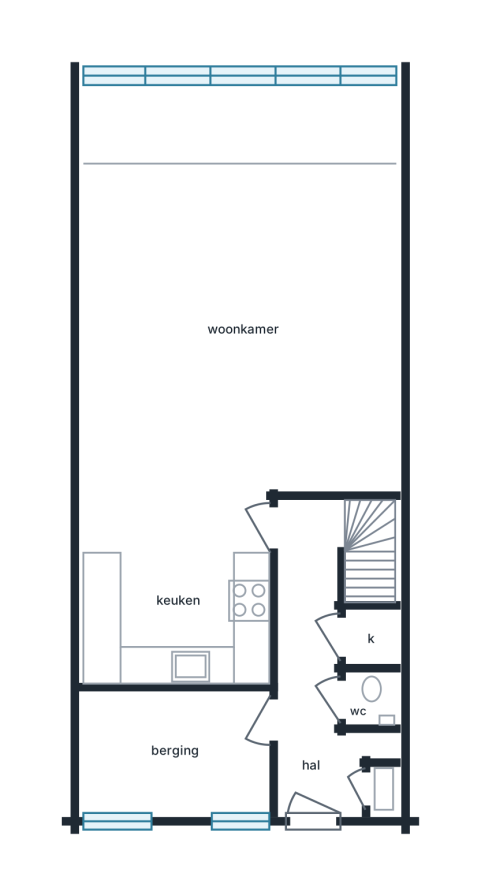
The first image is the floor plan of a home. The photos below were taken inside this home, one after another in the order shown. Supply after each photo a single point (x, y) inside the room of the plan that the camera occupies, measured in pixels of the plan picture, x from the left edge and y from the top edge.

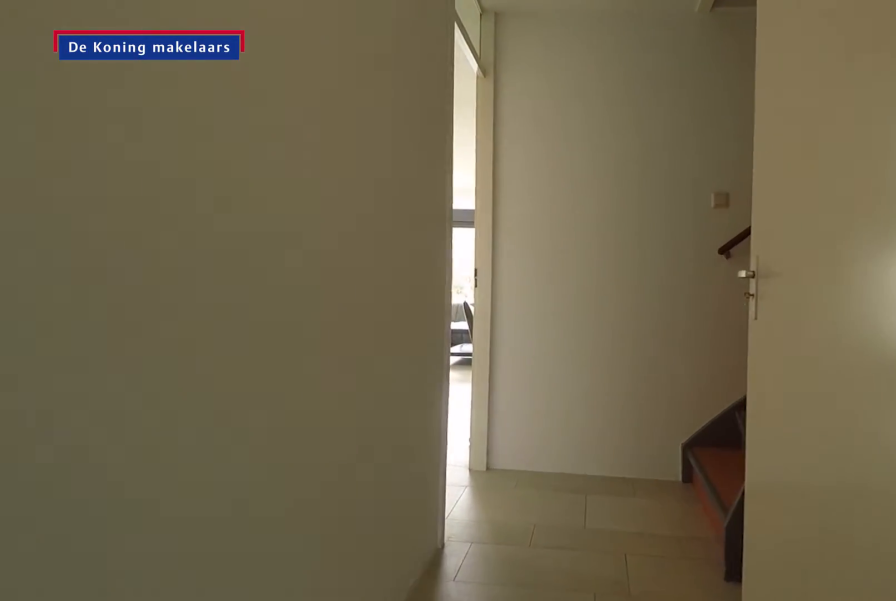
(315, 670)
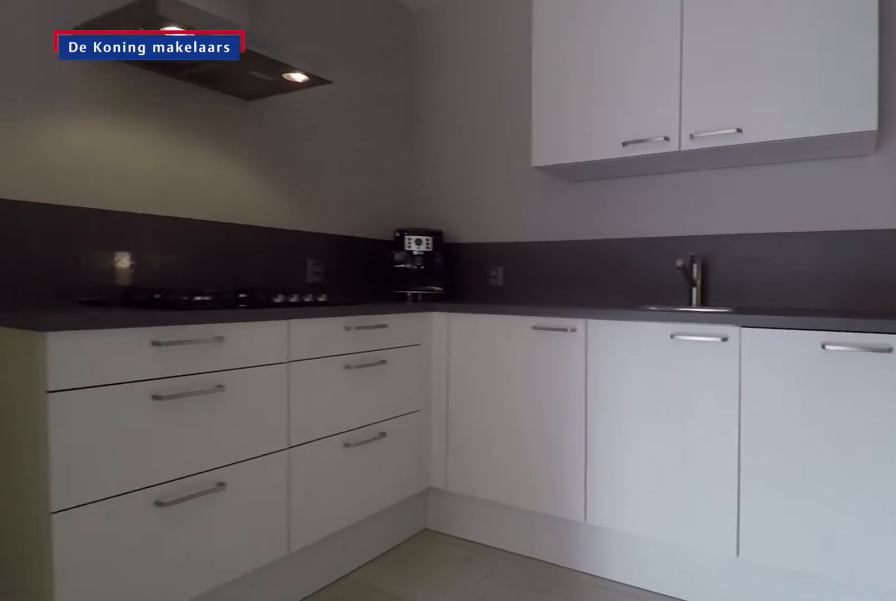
(176, 590)
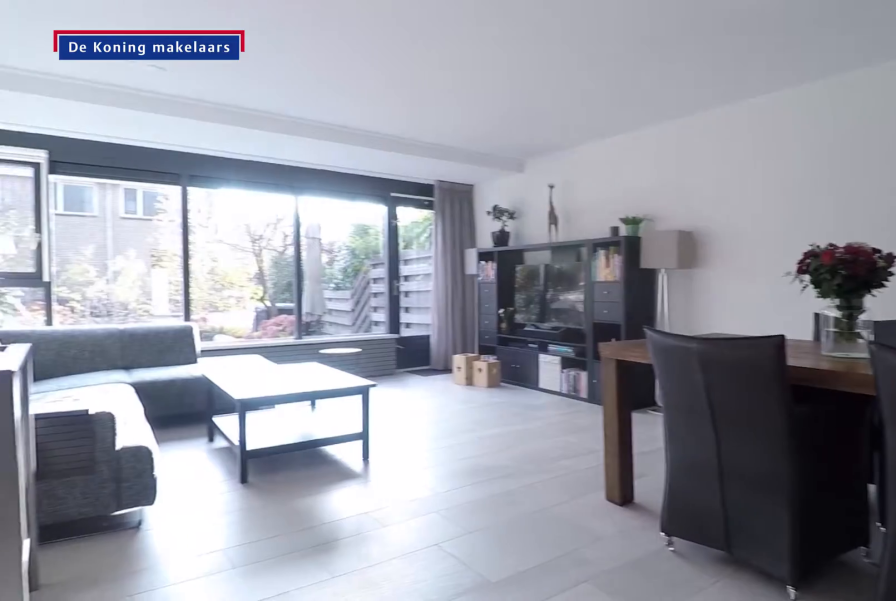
(264, 244)
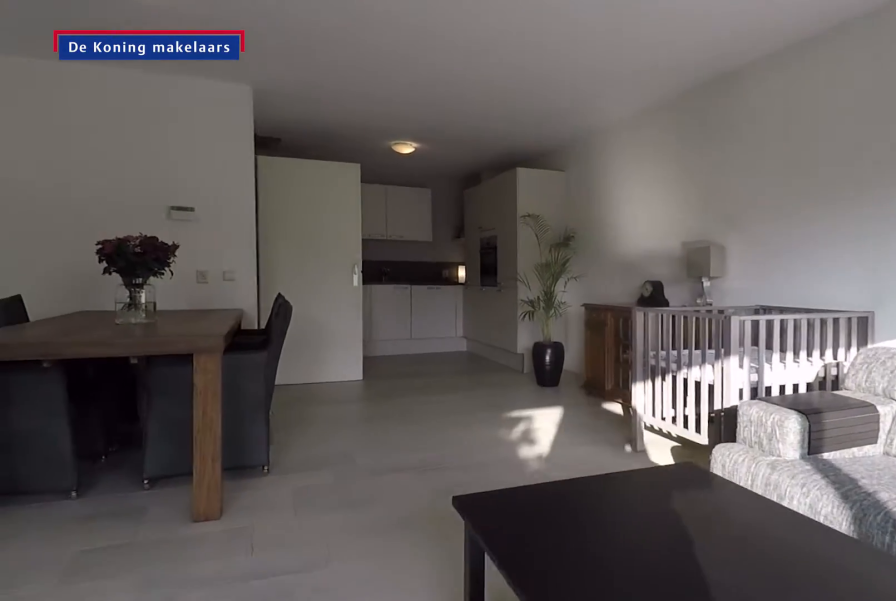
(264, 244)
